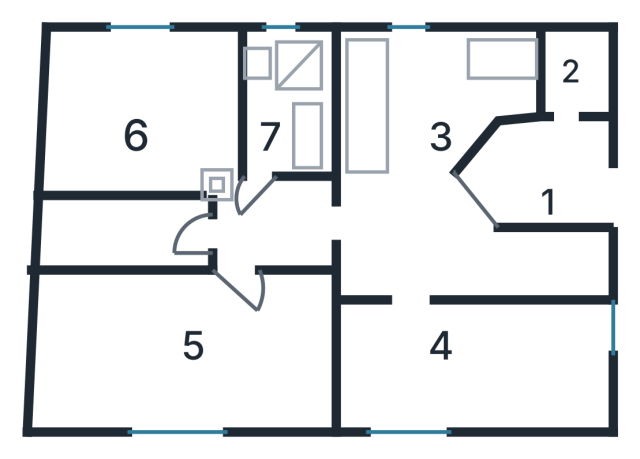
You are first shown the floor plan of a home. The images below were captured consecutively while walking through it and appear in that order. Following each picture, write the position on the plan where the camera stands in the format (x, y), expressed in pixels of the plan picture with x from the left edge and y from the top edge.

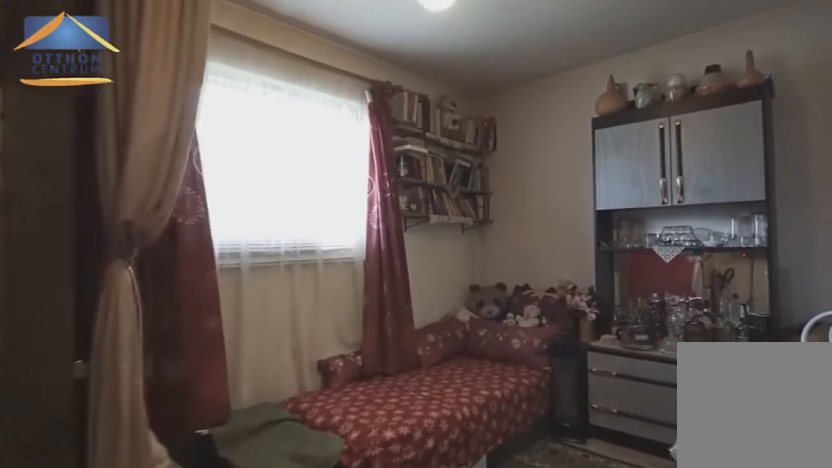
(224, 306)
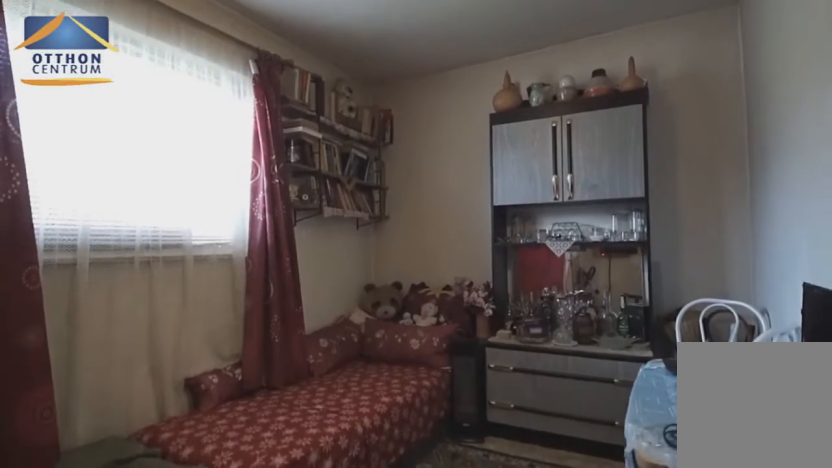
(193, 331)
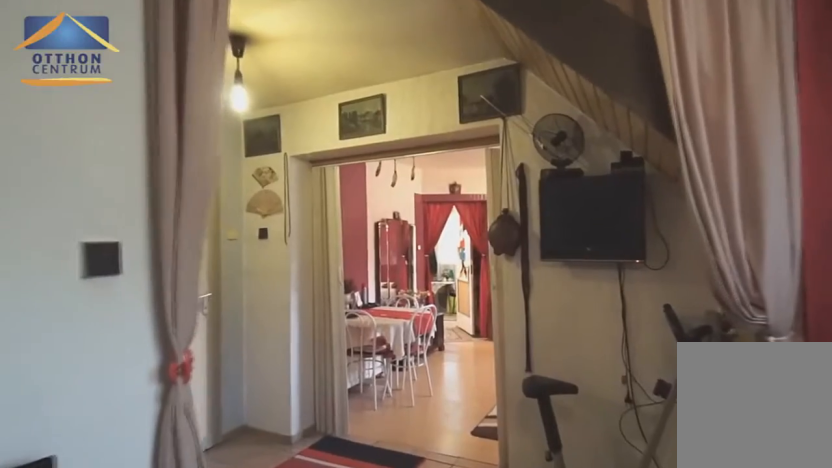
(172, 335)
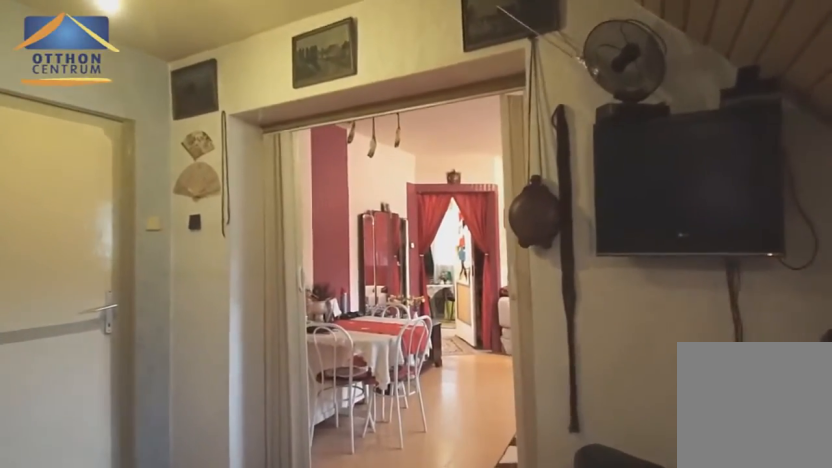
(255, 254)
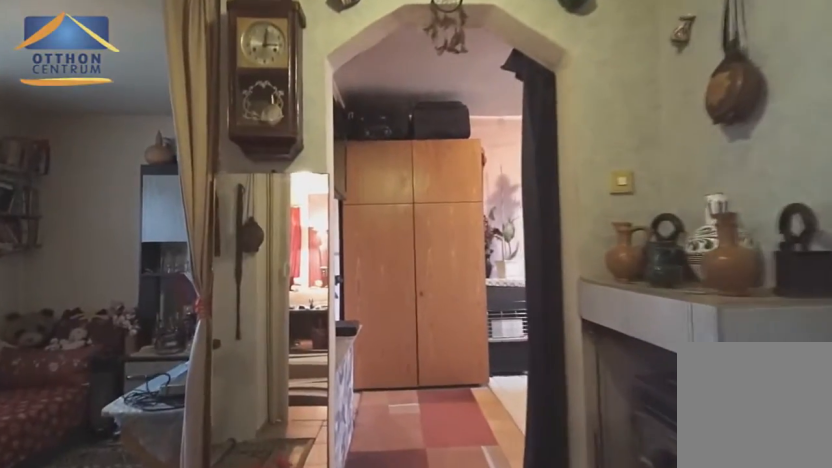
(277, 229)
